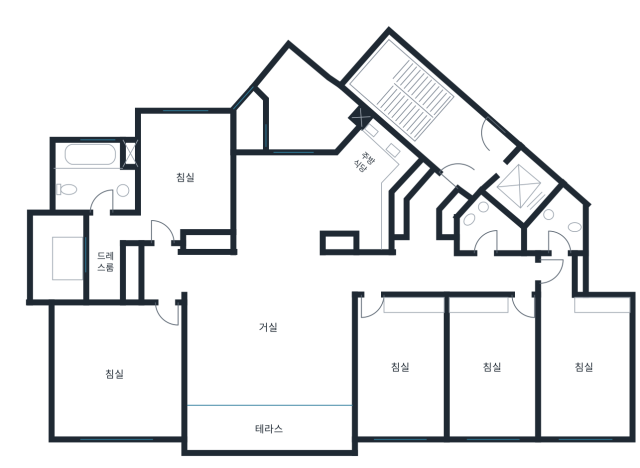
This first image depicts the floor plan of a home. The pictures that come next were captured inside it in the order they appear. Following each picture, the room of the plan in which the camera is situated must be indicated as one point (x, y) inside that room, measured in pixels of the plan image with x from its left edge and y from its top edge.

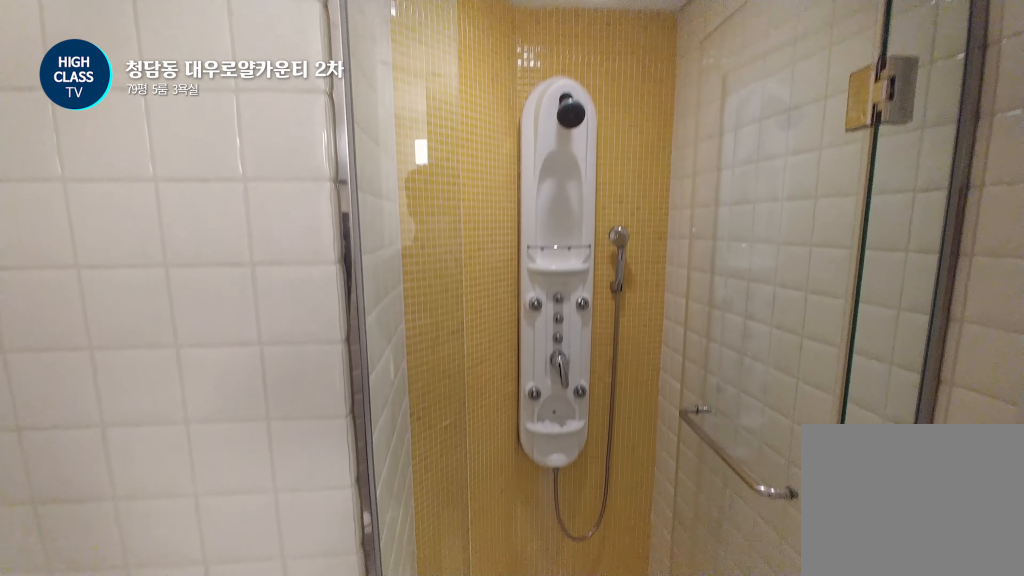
(487, 229)
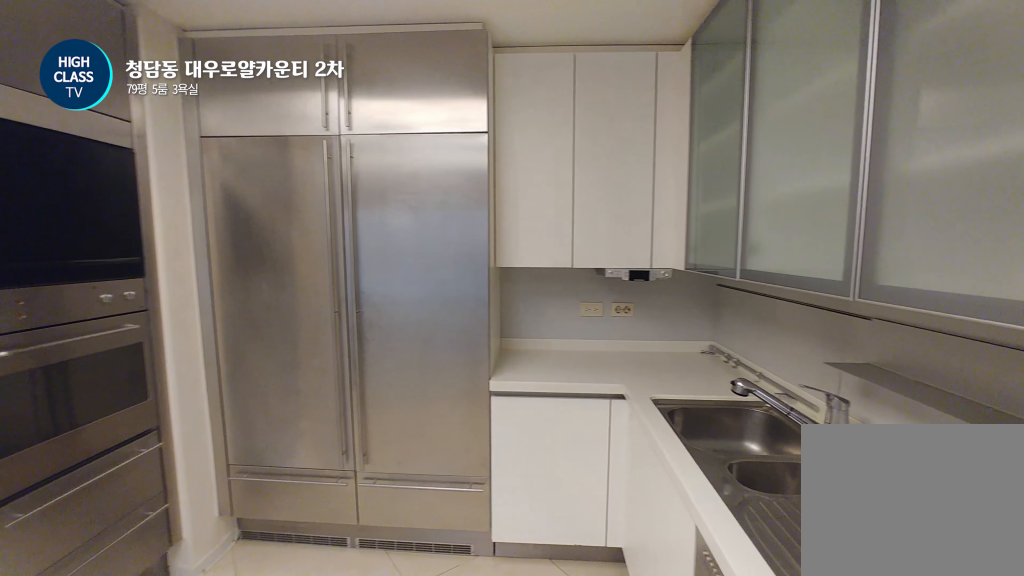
(321, 196)
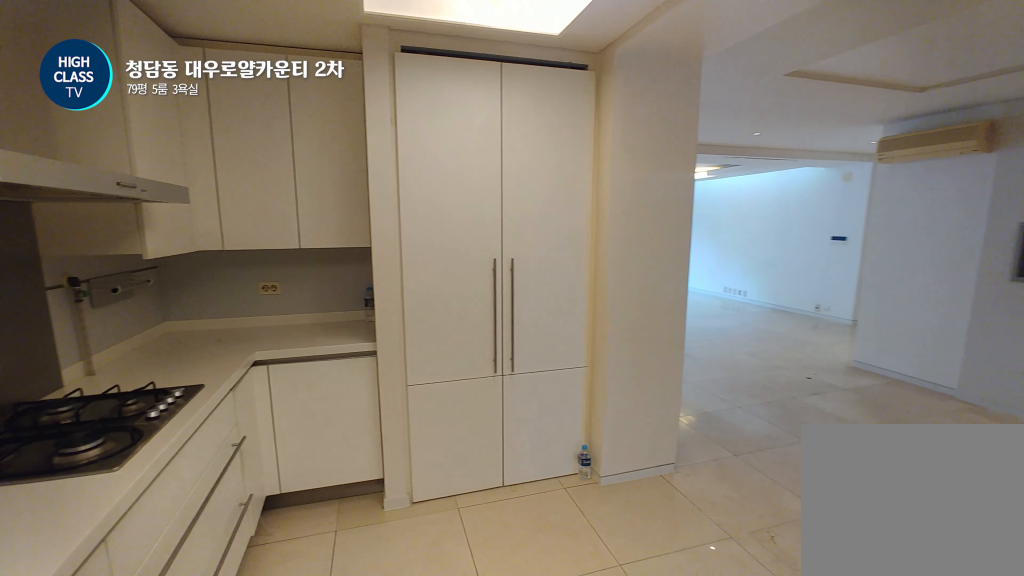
(321, 196)
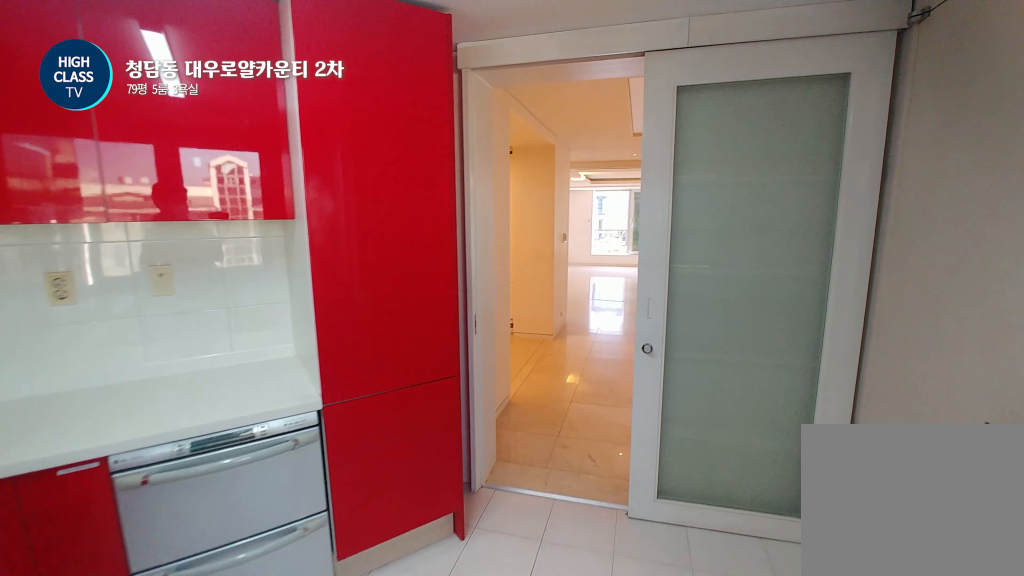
(307, 108)
